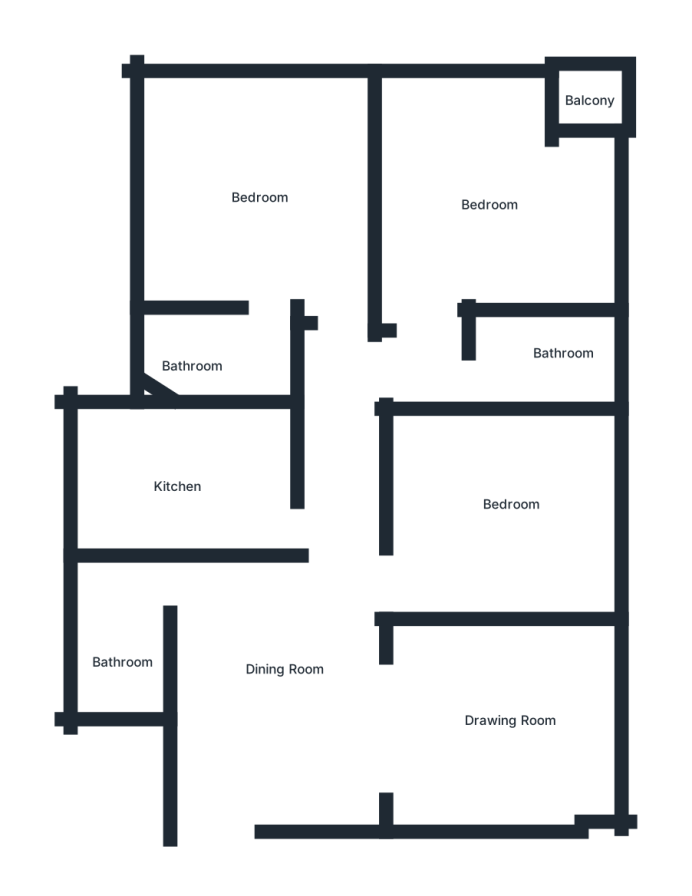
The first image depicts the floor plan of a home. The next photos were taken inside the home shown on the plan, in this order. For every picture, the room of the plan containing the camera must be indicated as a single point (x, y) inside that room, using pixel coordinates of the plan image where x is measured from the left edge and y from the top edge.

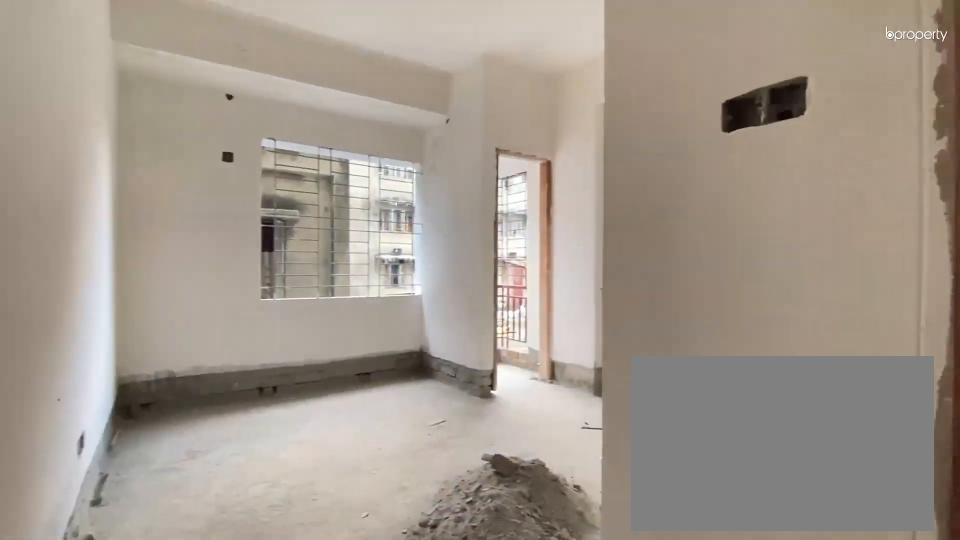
(486, 207)
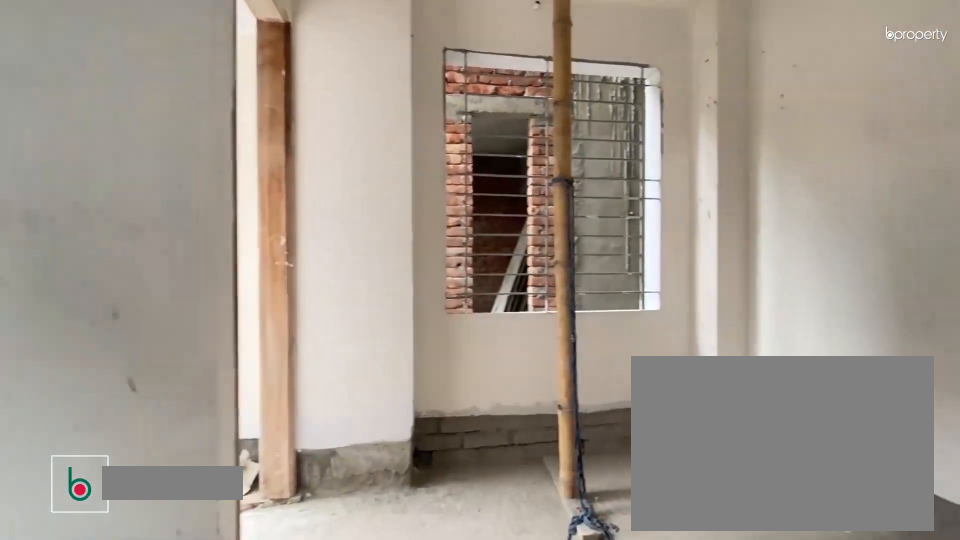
(486, 207)
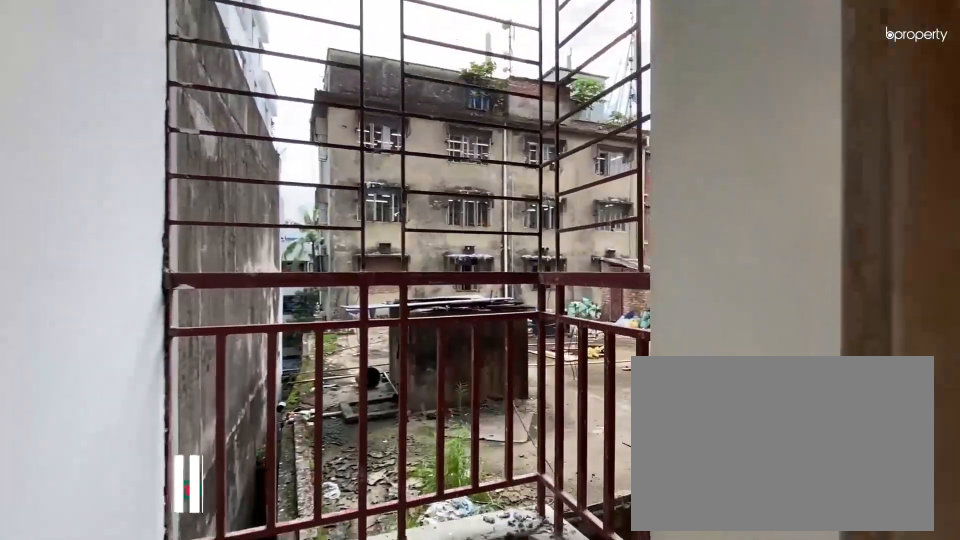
(589, 96)
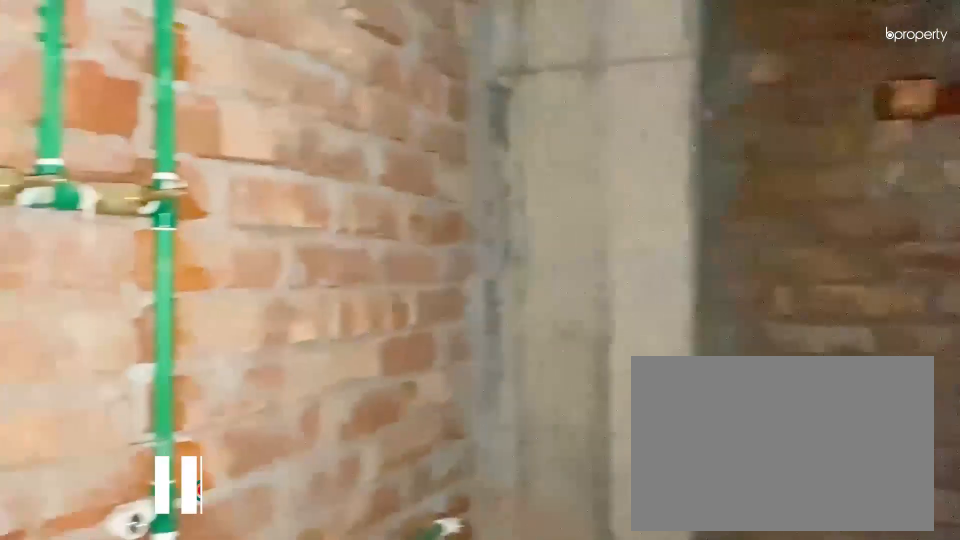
(538, 354)
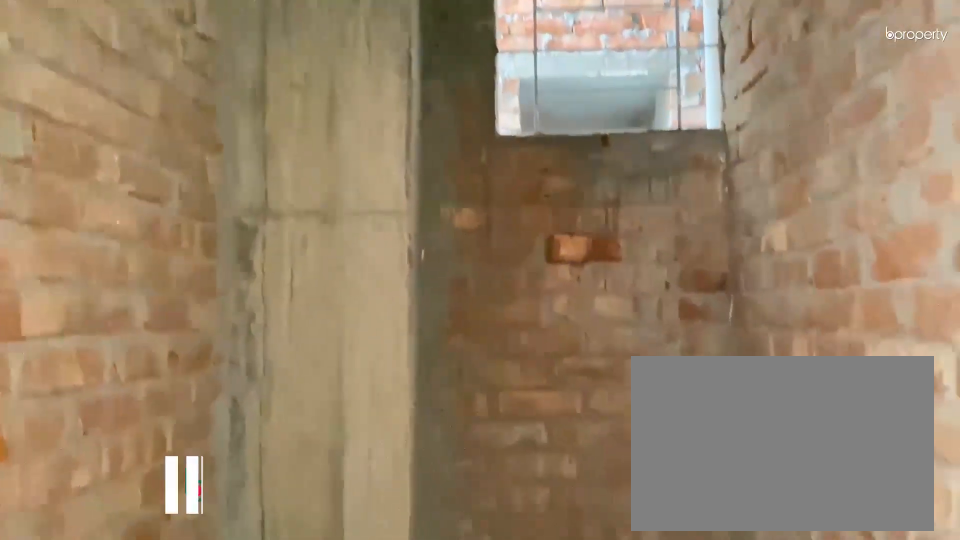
(538, 354)
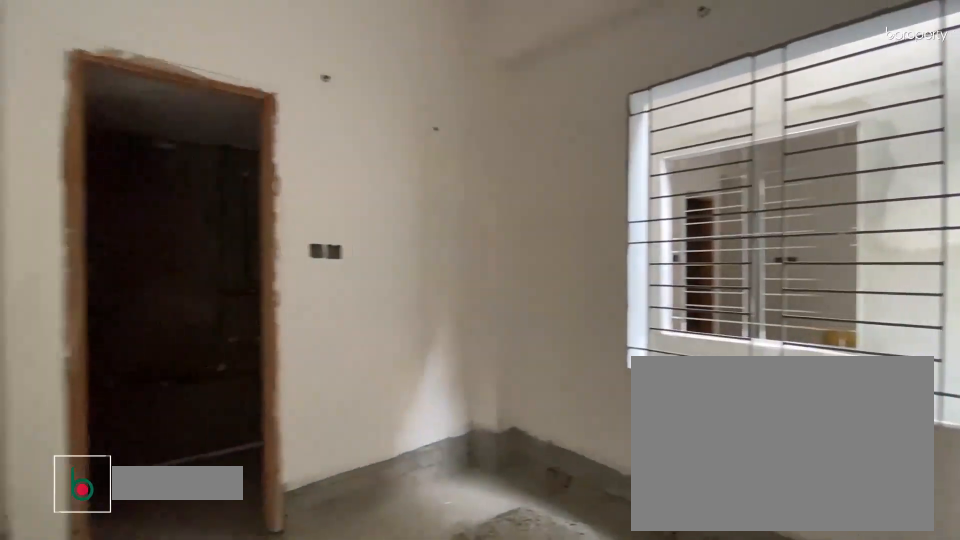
(257, 234)
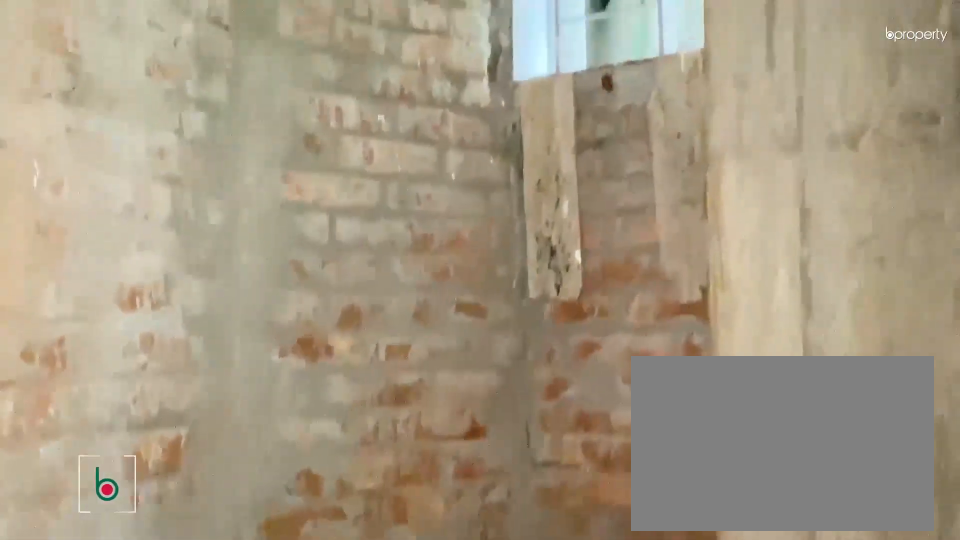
(211, 361)
